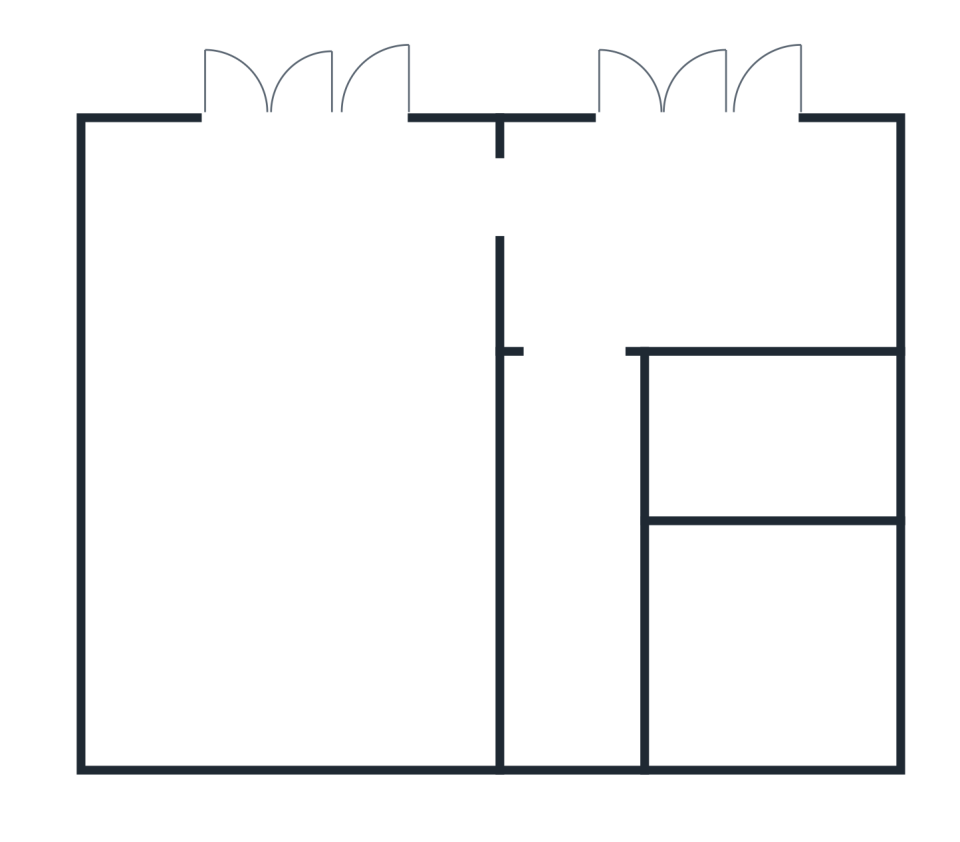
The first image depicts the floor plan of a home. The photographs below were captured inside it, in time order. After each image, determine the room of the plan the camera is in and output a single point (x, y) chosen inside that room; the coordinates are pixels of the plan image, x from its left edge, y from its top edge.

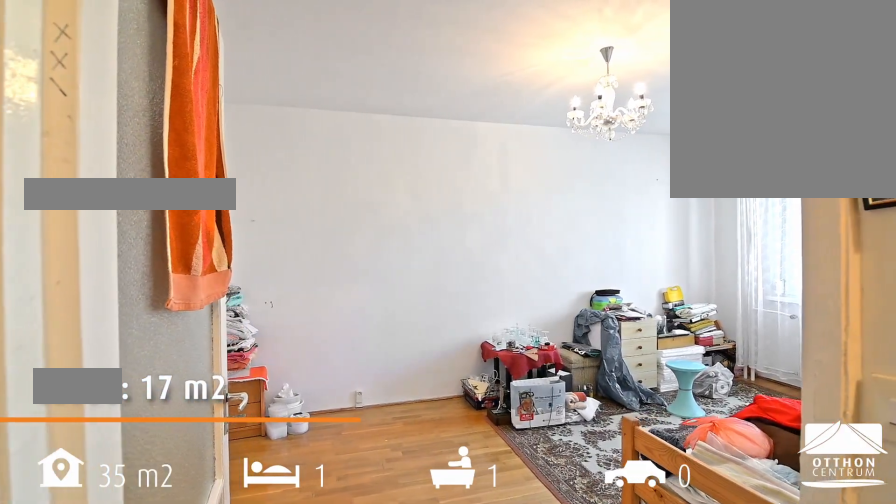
(299, 438)
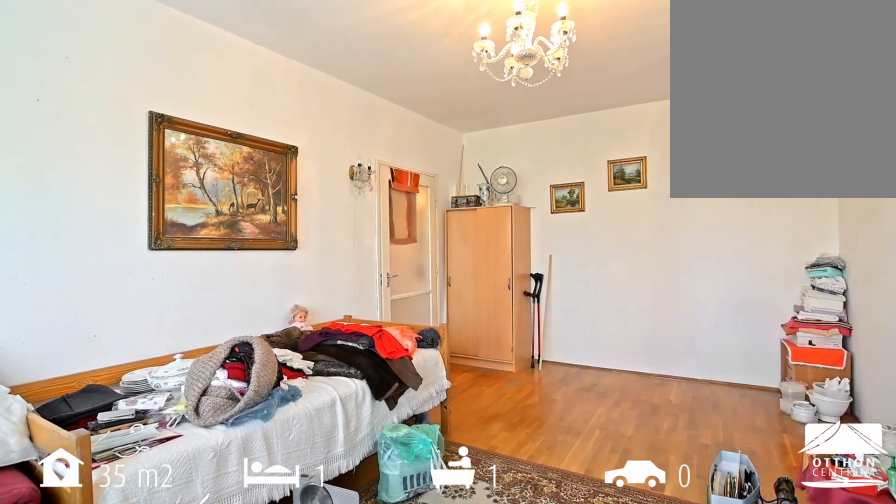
(299, 438)
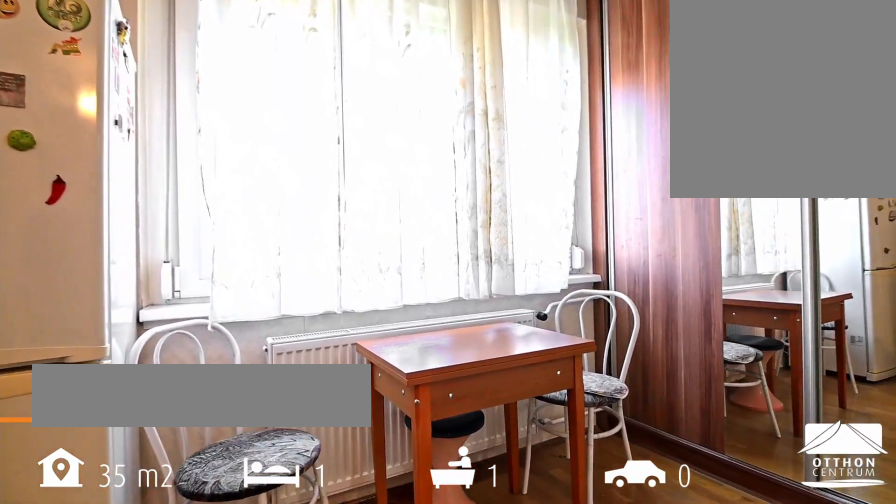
(709, 250)
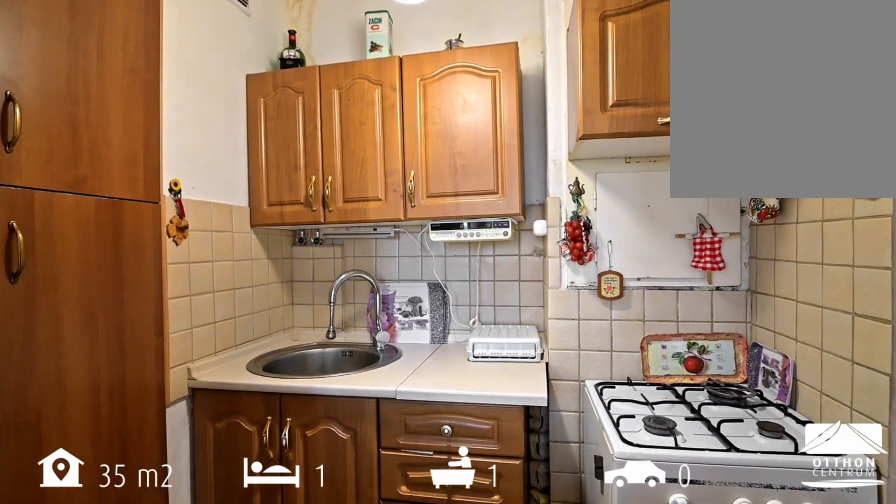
(783, 437)
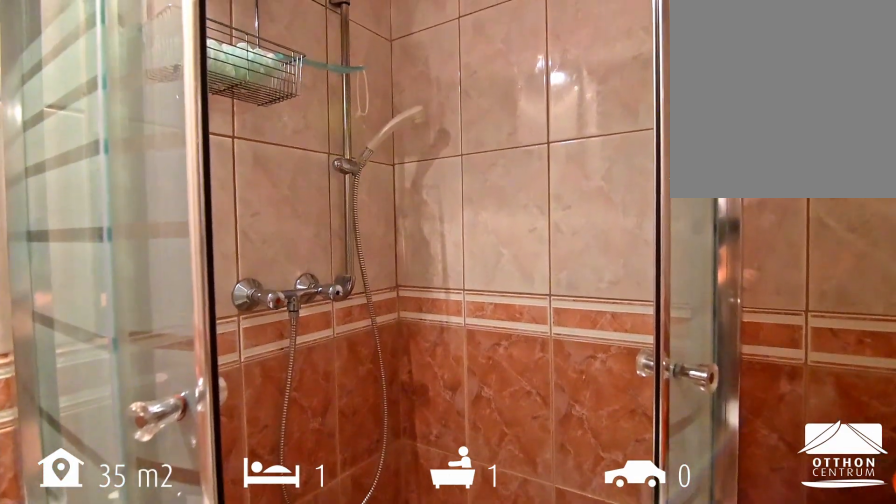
(784, 654)
